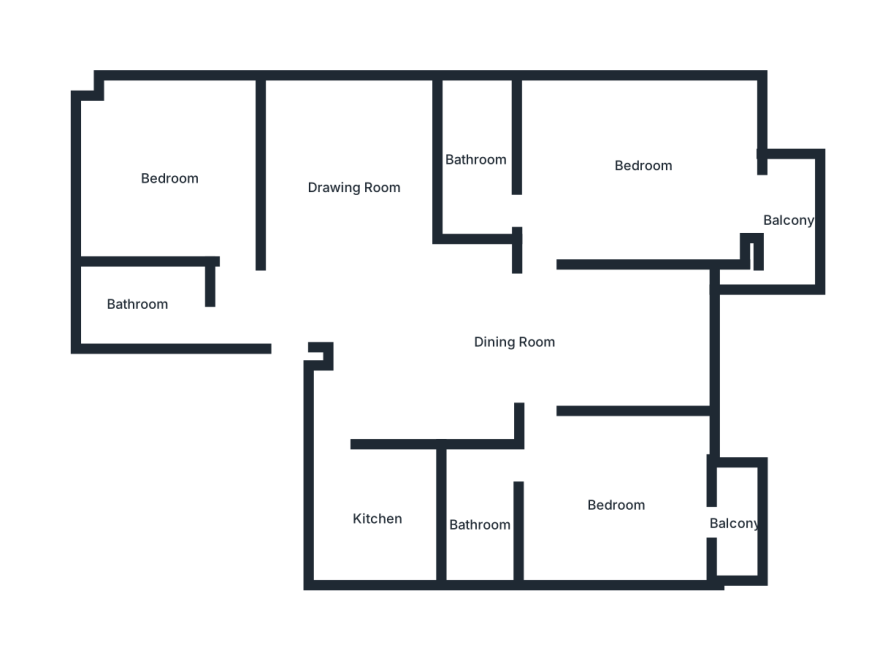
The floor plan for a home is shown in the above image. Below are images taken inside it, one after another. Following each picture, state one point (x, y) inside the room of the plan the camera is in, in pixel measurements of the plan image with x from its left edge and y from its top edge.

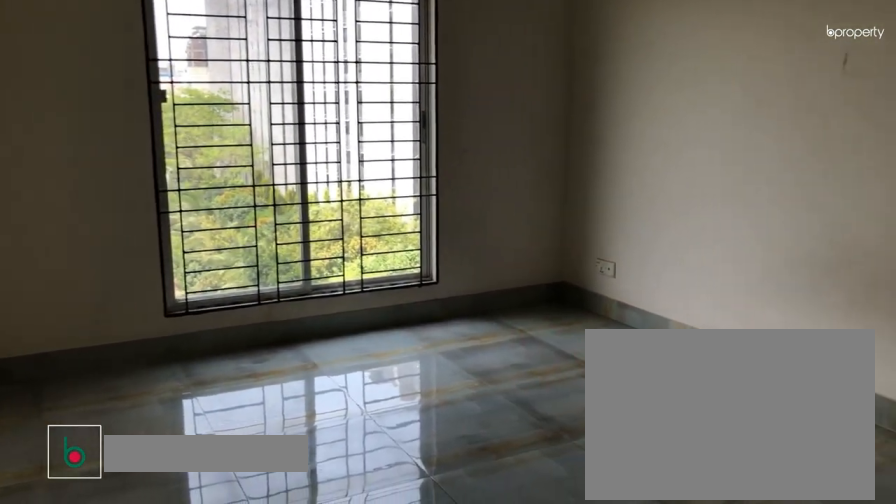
(354, 189)
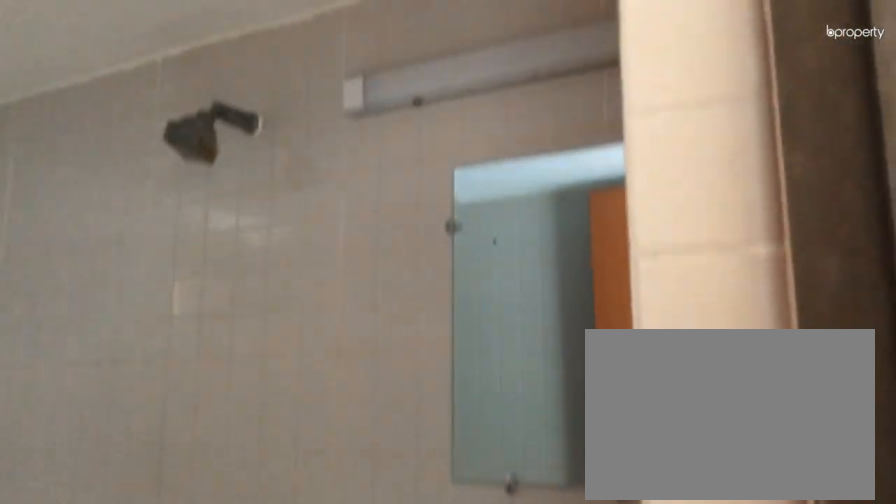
(138, 303)
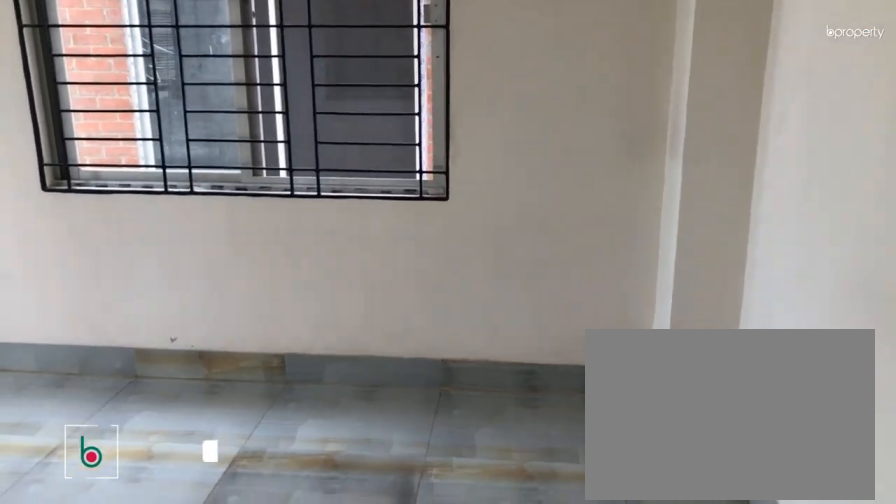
(617, 505)
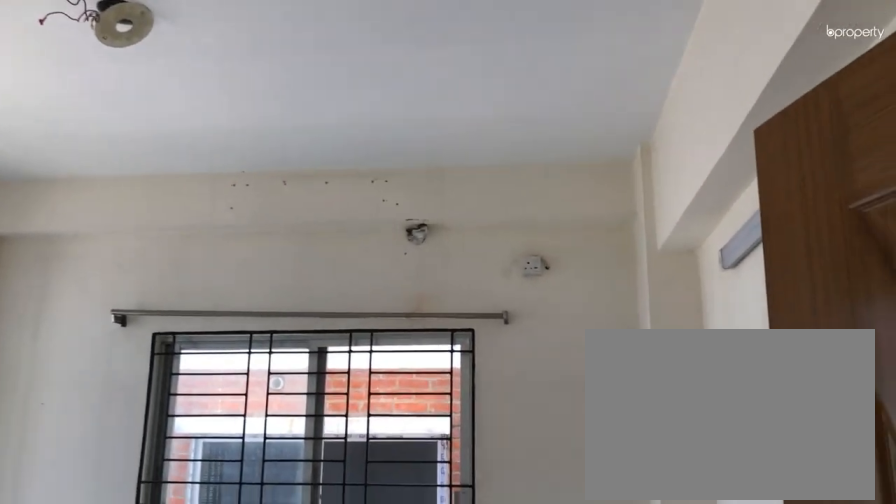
(617, 505)
